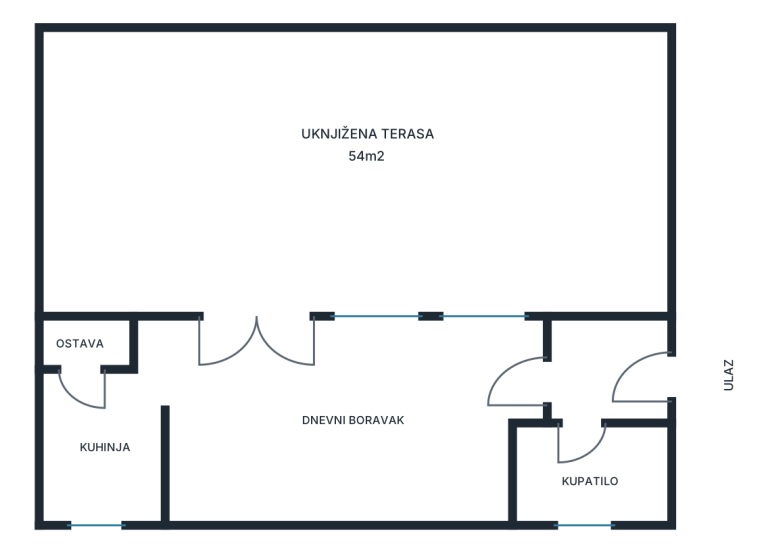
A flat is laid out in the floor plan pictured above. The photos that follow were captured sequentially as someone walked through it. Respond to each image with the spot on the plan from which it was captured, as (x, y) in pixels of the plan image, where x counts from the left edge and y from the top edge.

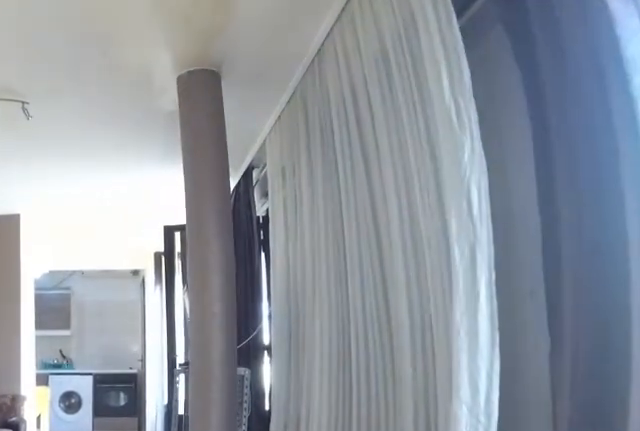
(613, 380)
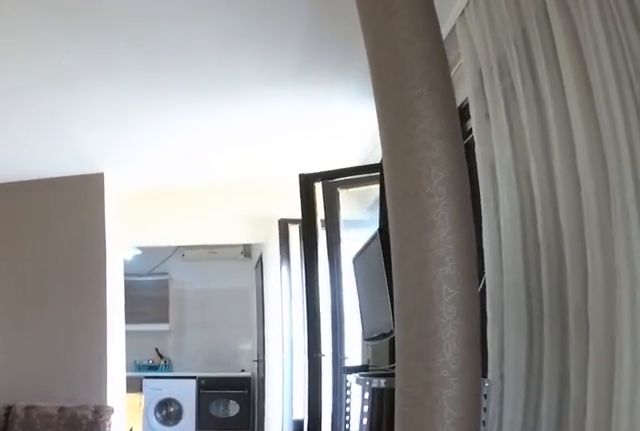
(517, 378)
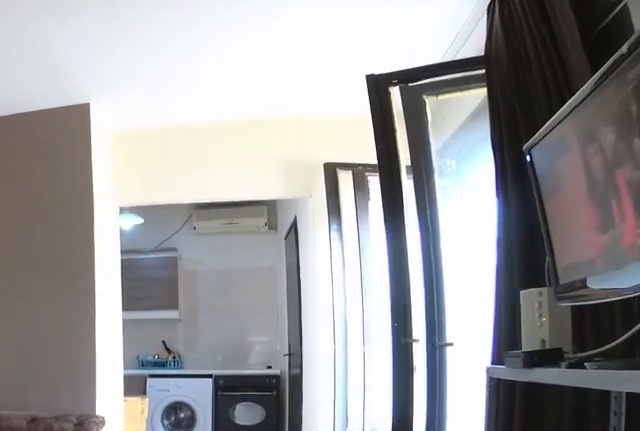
(442, 379)
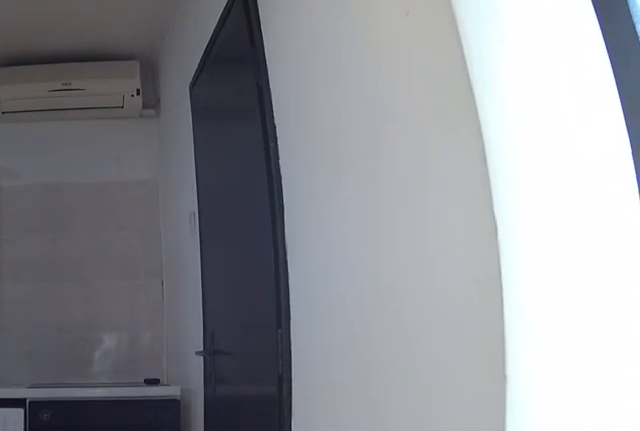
(239, 378)
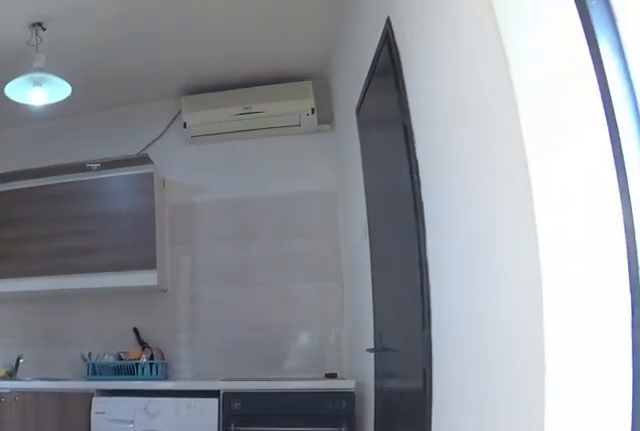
(238, 379)
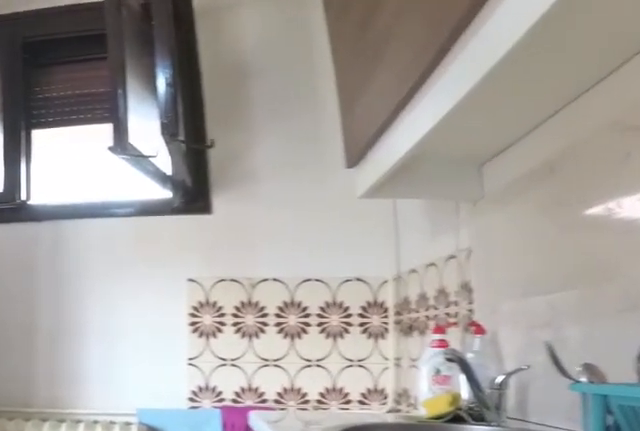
(76, 364)
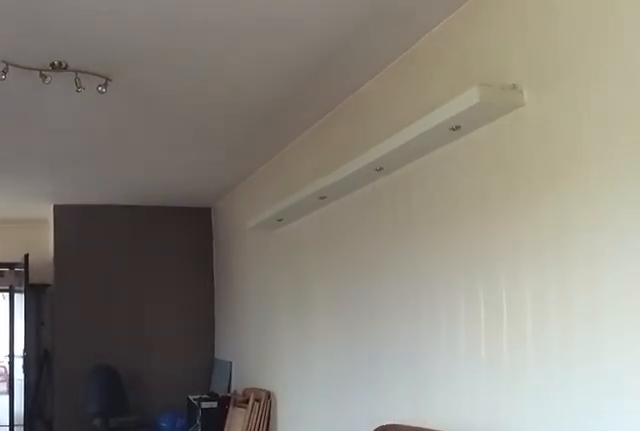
(175, 377)
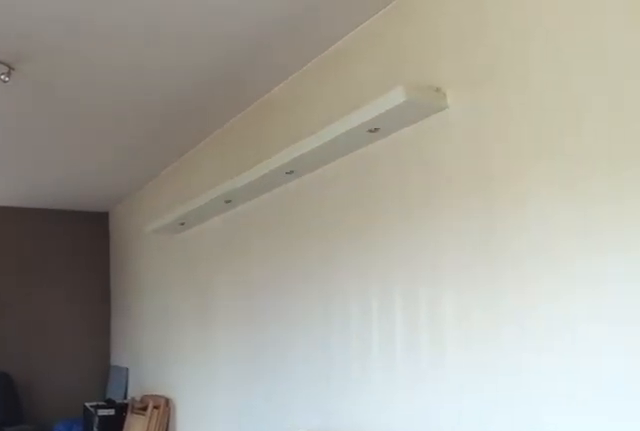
(195, 377)
